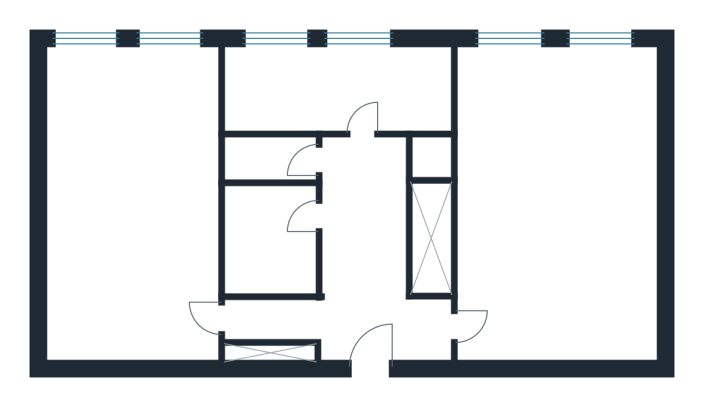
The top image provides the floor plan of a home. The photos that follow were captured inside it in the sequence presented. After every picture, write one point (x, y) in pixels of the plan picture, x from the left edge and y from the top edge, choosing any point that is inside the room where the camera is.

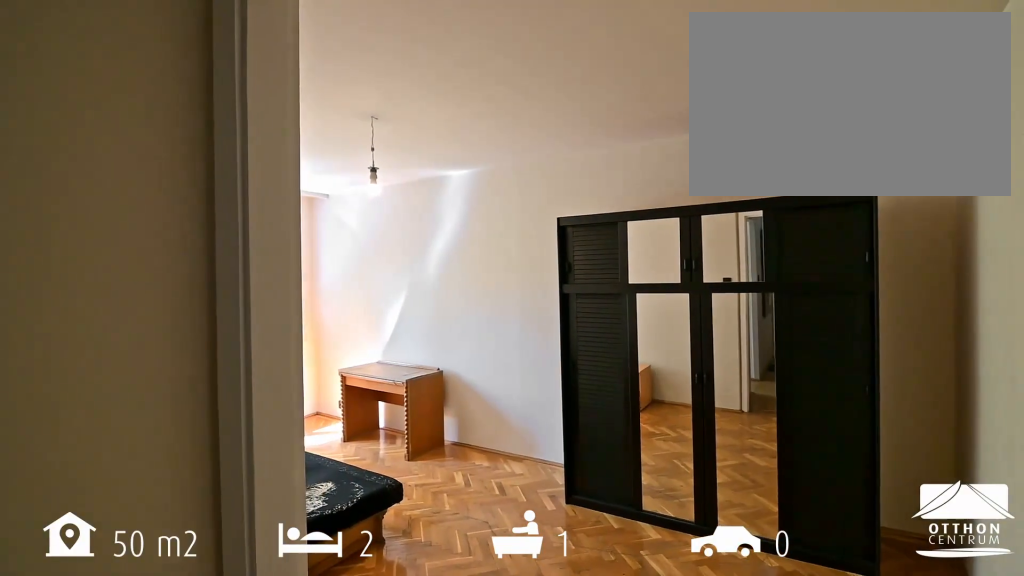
(547, 210)
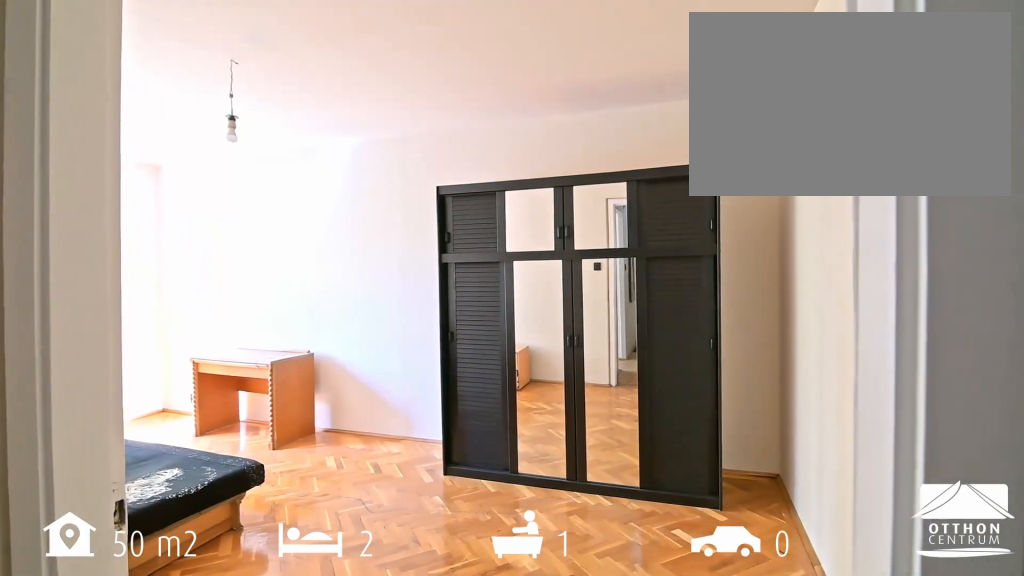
(547, 209)
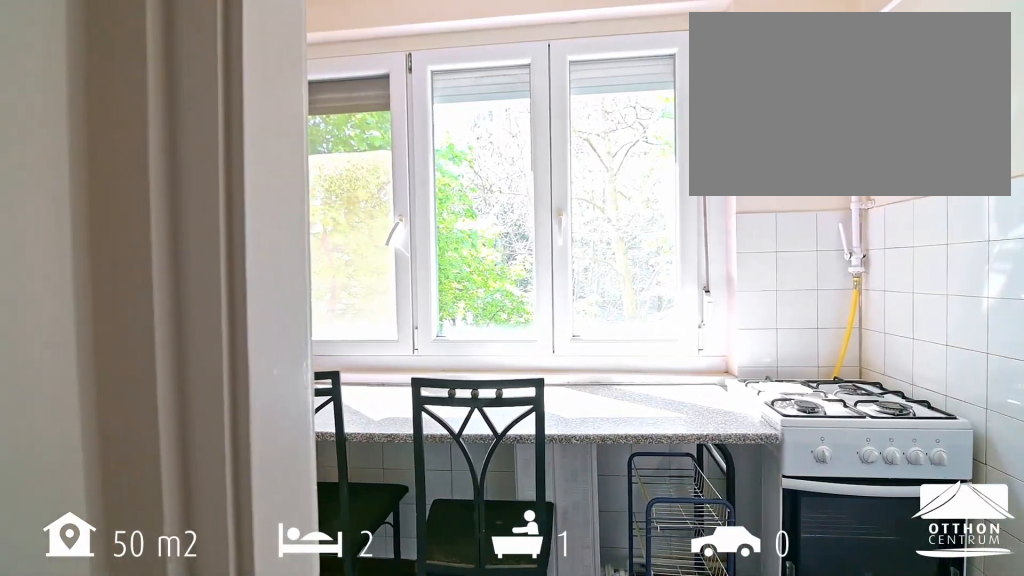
(334, 85)
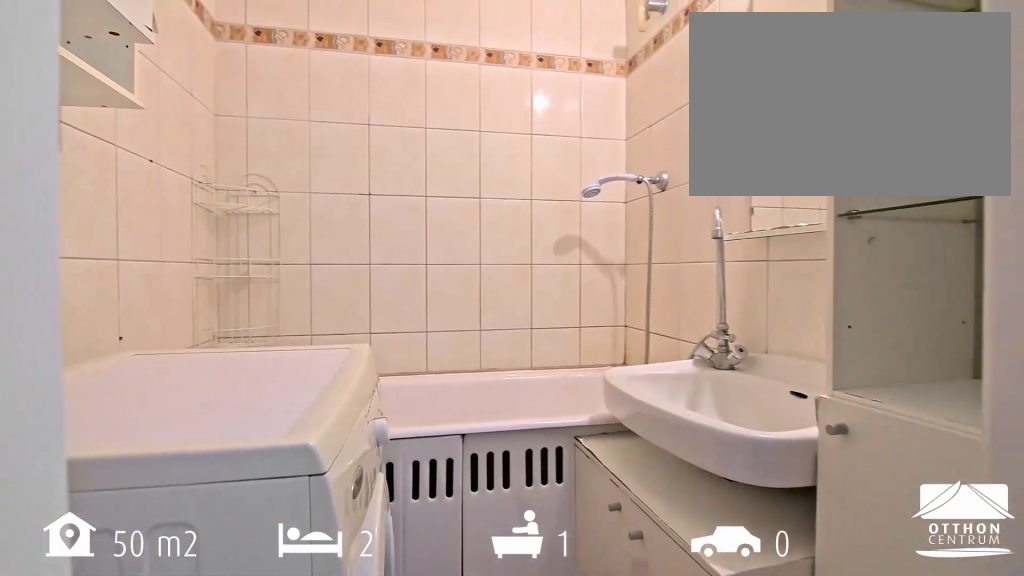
(273, 248)
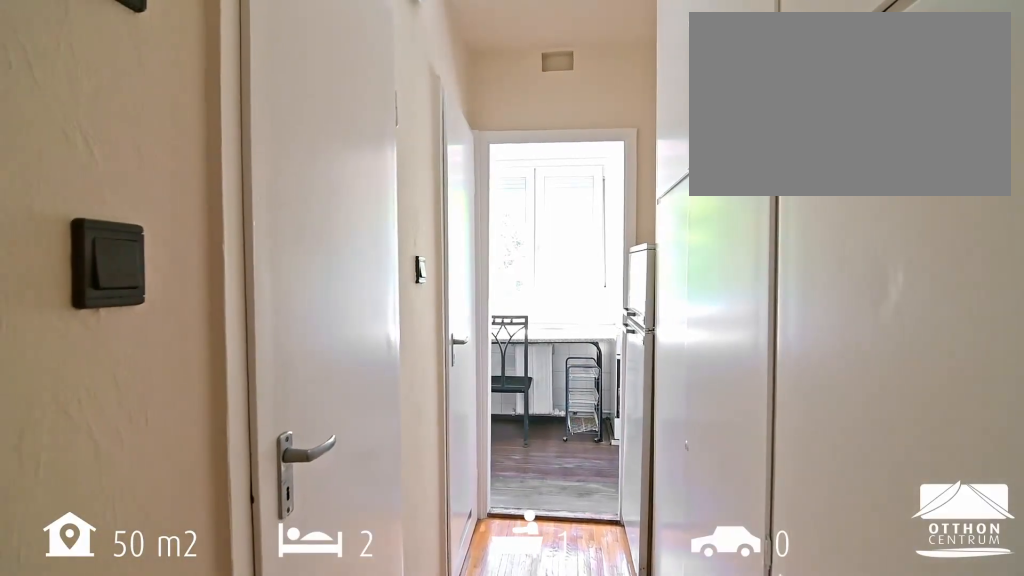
(361, 213)
